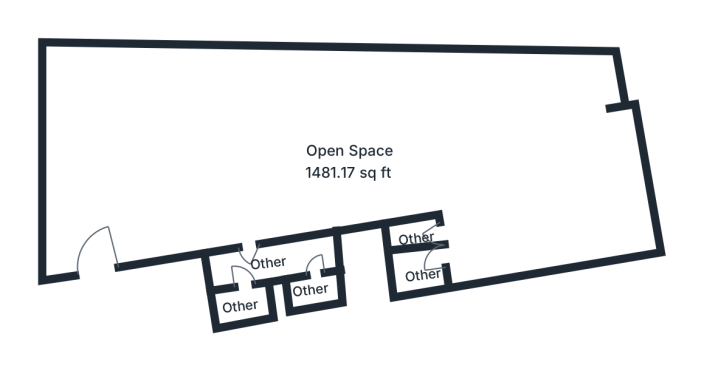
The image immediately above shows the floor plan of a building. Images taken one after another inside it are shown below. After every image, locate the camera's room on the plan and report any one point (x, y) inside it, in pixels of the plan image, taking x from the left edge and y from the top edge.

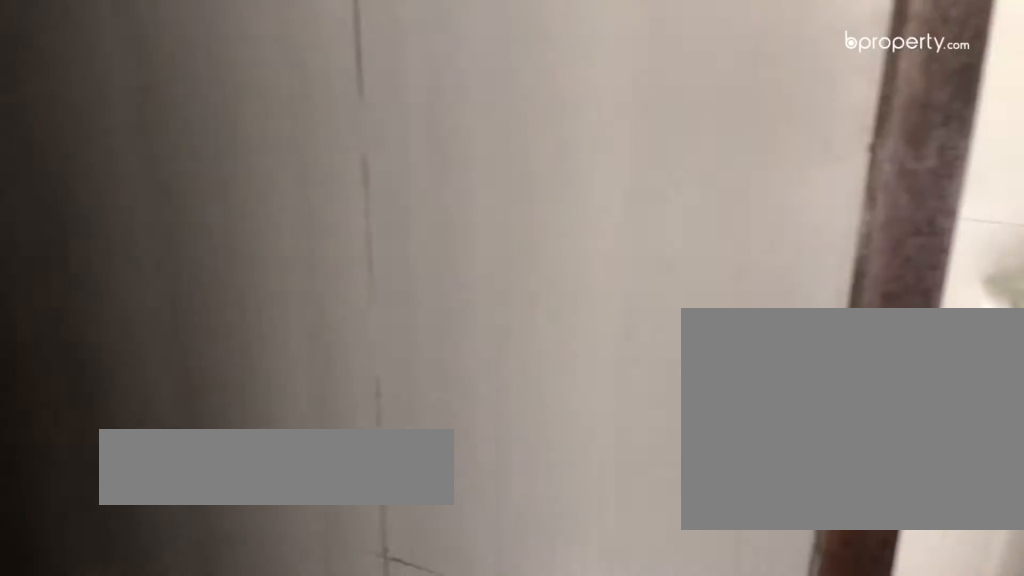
(245, 271)
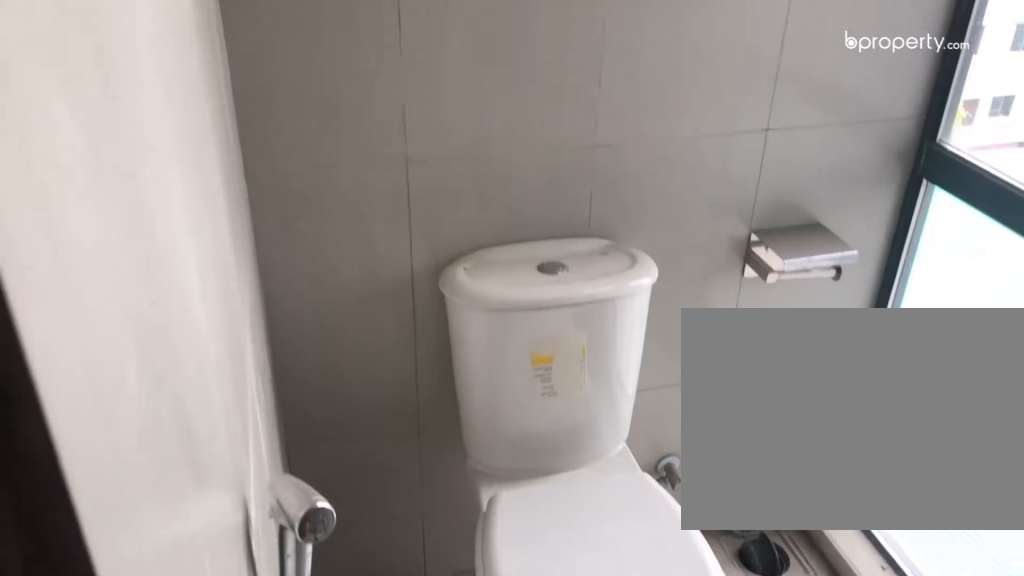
(240, 302)
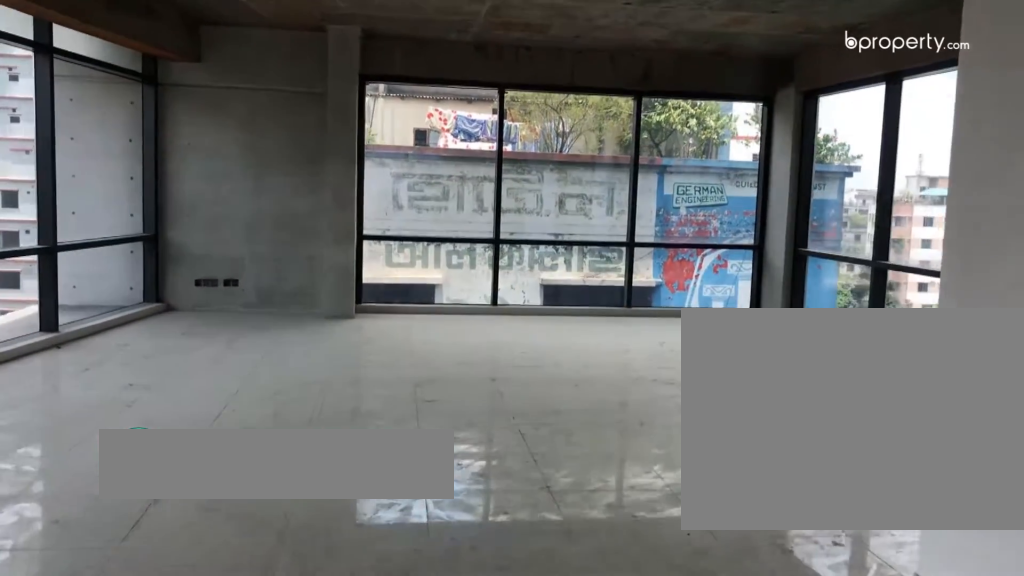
(391, 124)
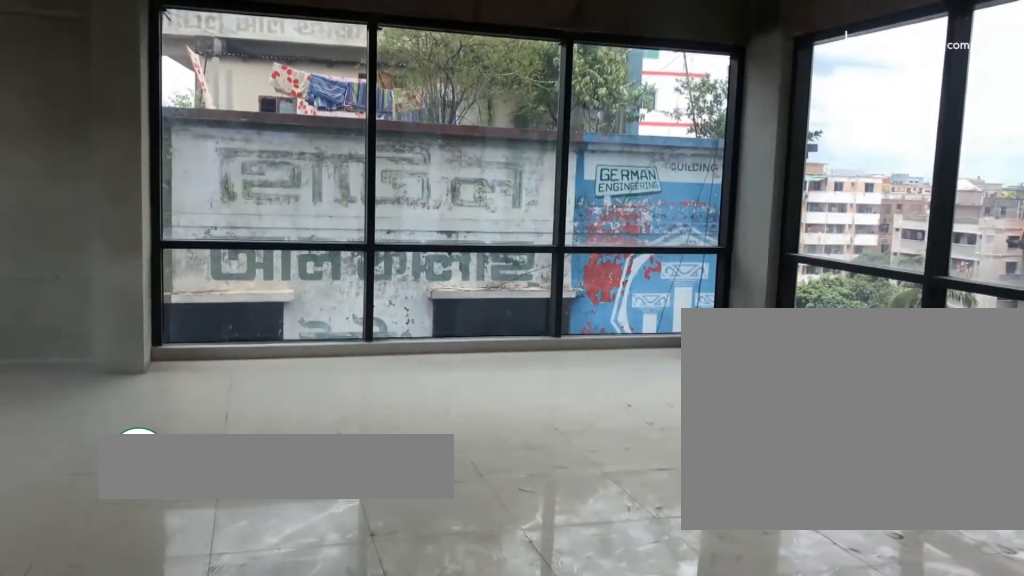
(482, 139)
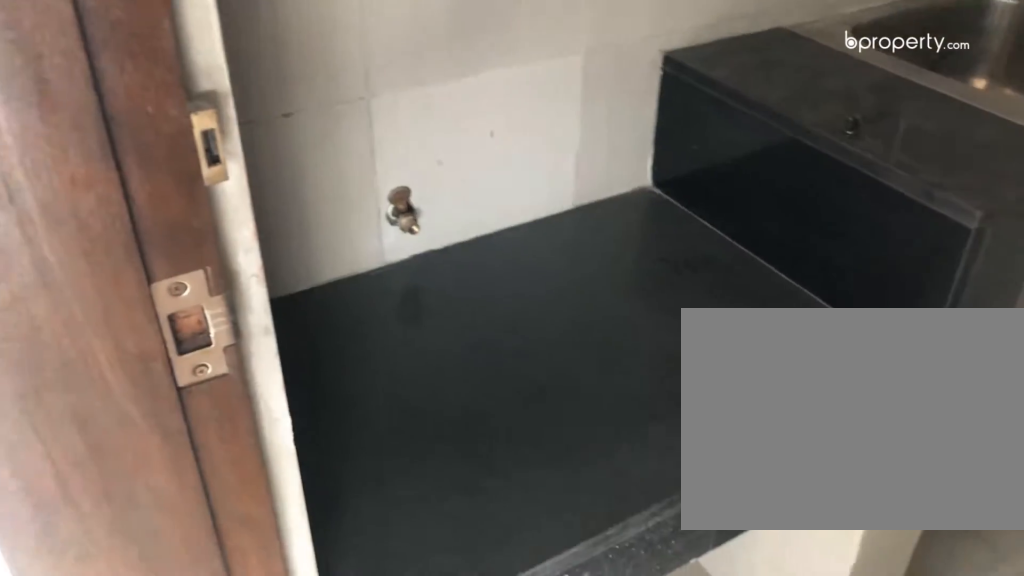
(408, 231)
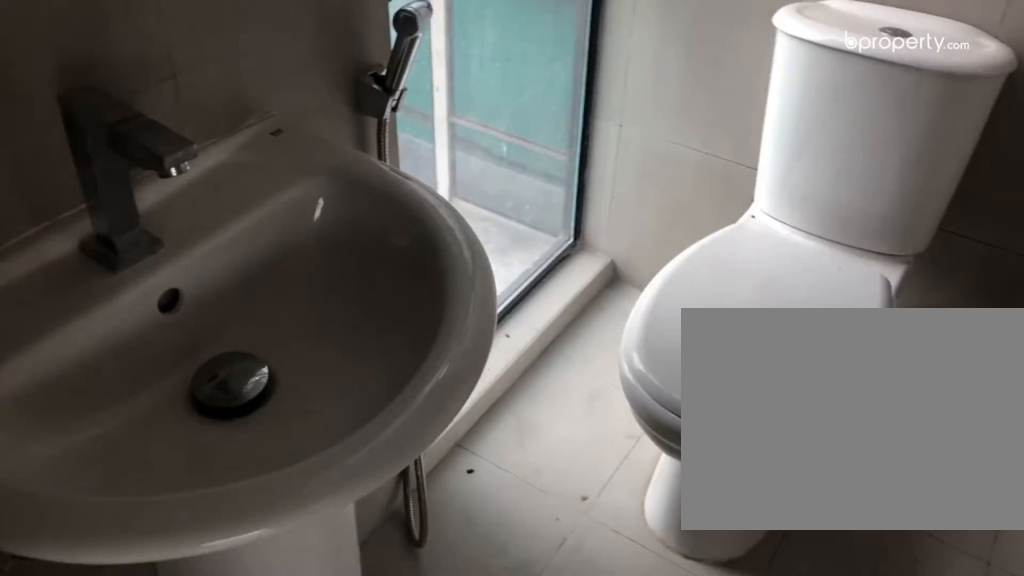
(421, 275)
